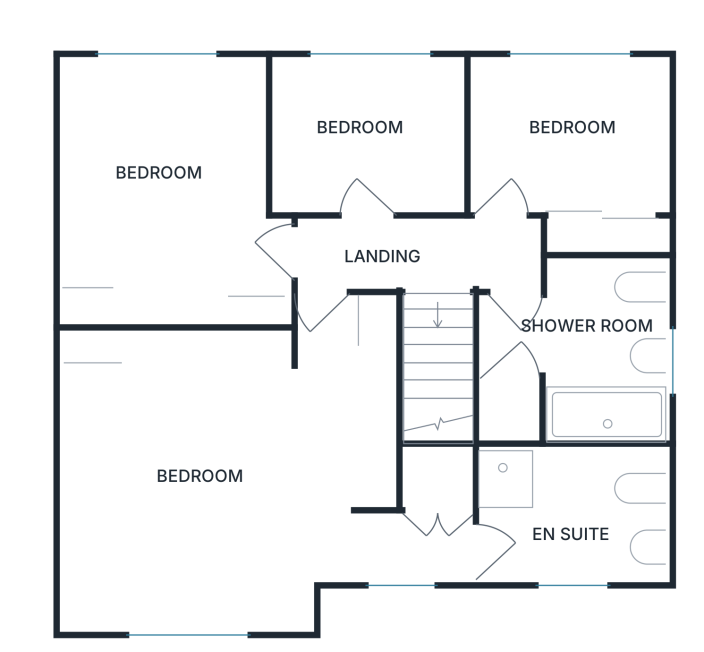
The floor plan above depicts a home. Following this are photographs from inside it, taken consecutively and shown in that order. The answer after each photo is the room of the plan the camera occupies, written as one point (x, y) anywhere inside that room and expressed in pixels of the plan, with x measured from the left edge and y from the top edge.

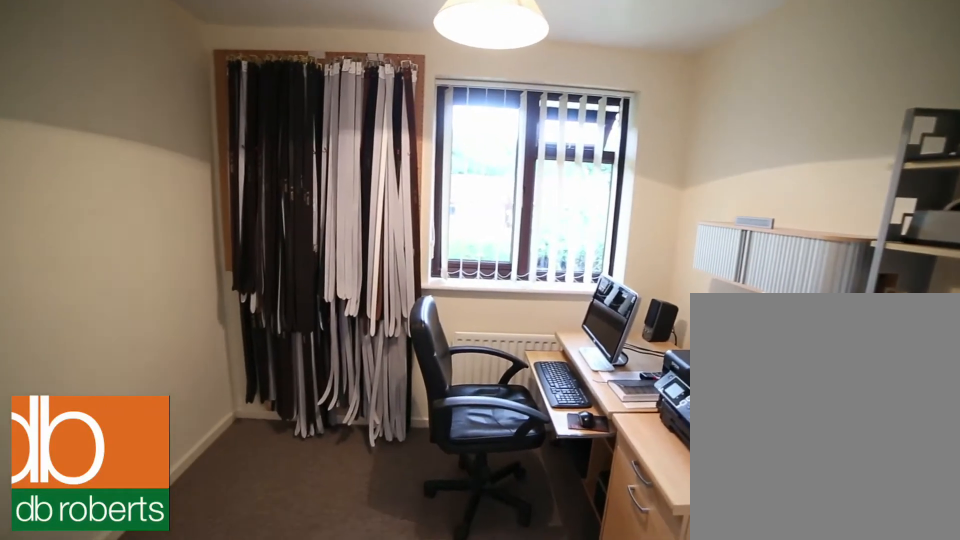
(370, 134)
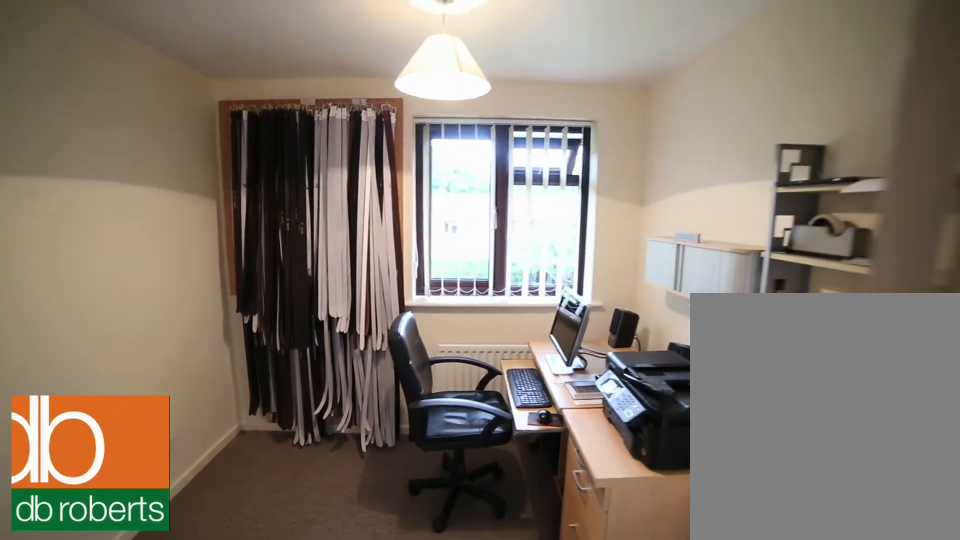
(370, 134)
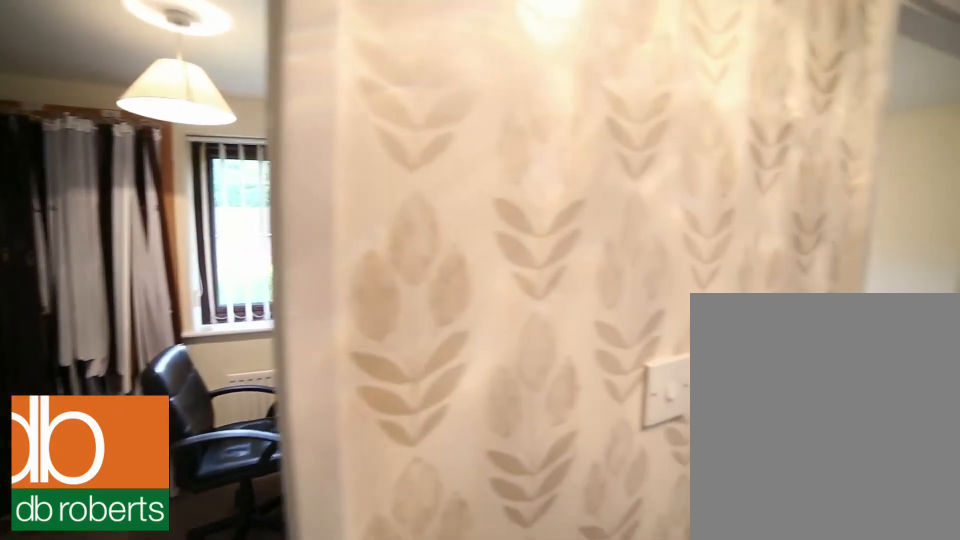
(453, 252)
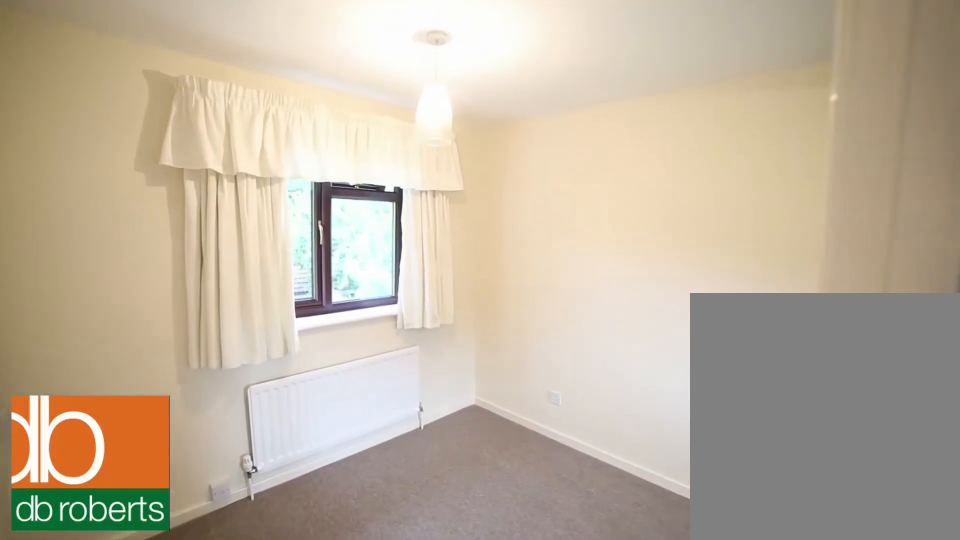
(577, 147)
